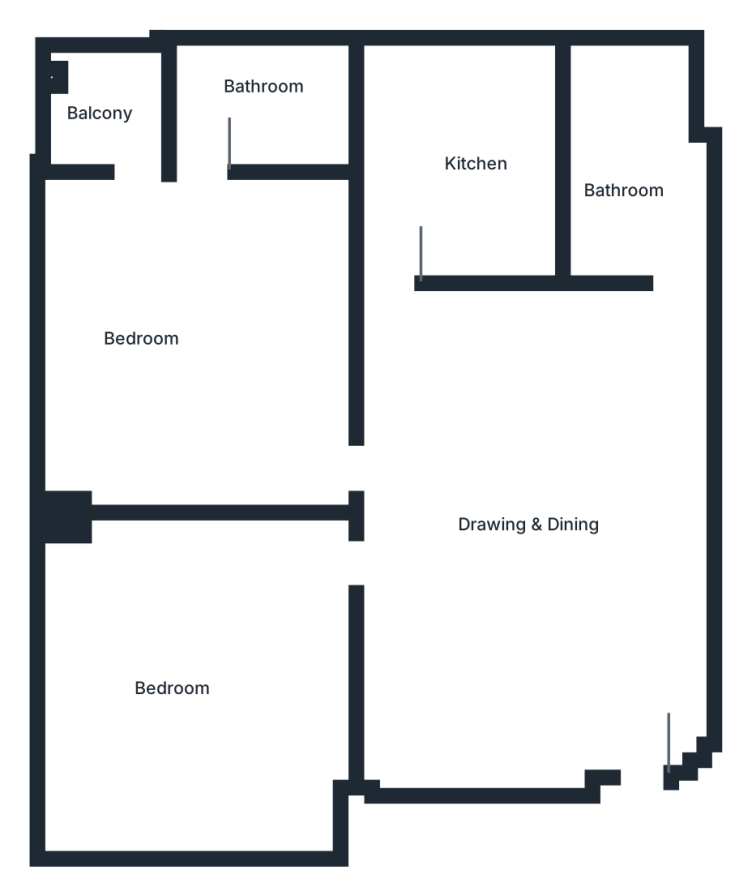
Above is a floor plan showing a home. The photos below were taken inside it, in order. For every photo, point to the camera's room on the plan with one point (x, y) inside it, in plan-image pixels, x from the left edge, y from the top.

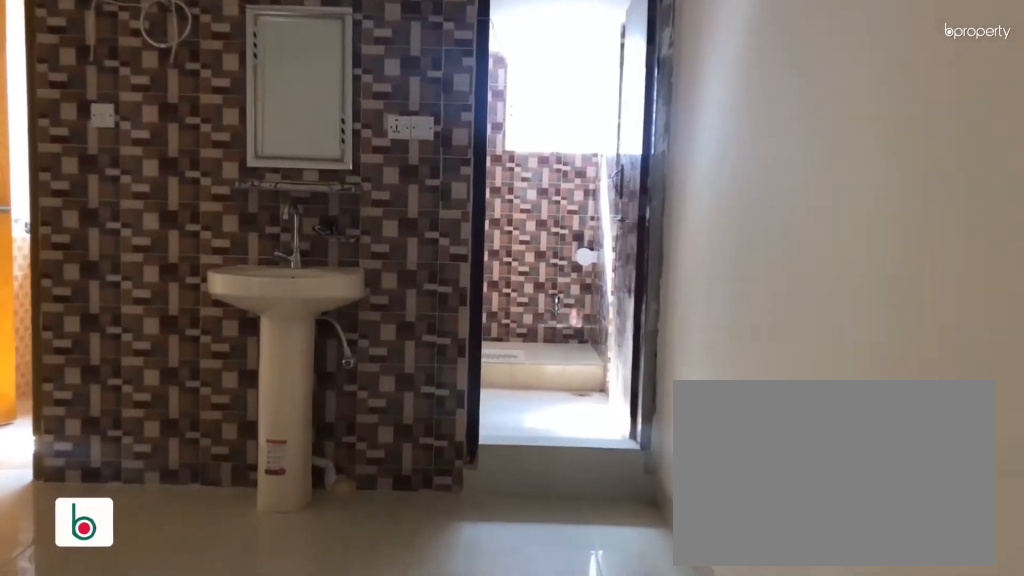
(552, 498)
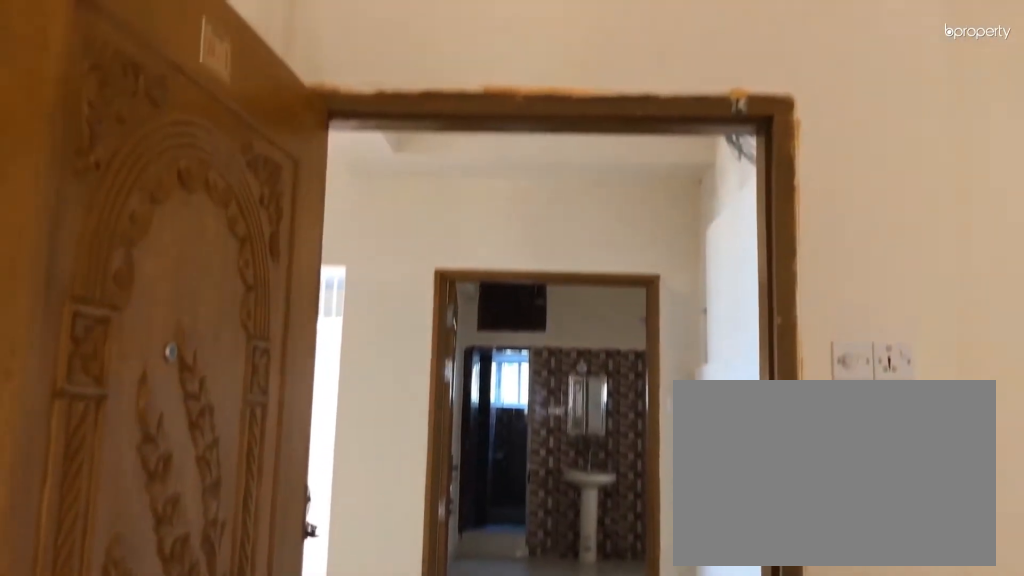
(552, 498)
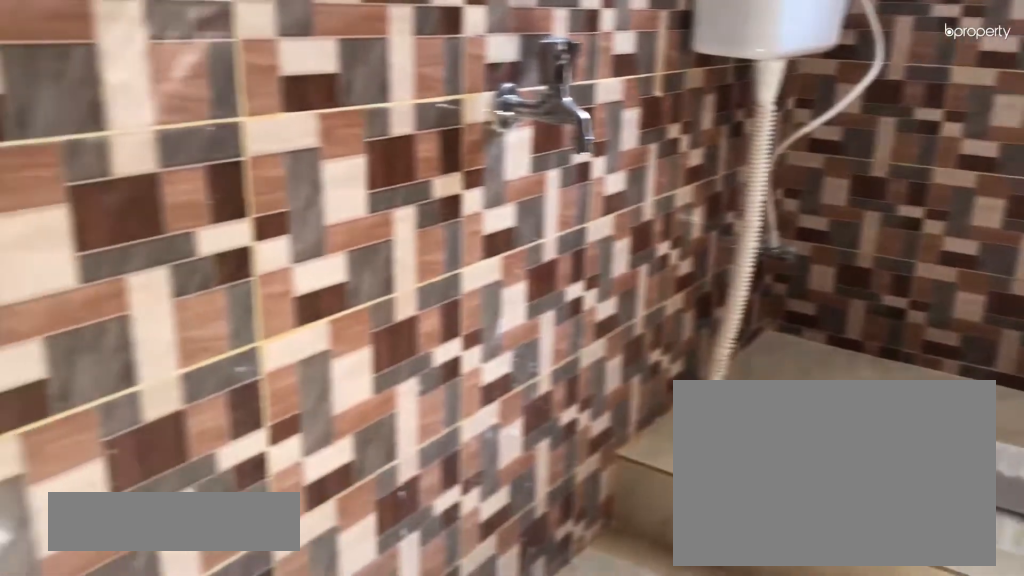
(644, 203)
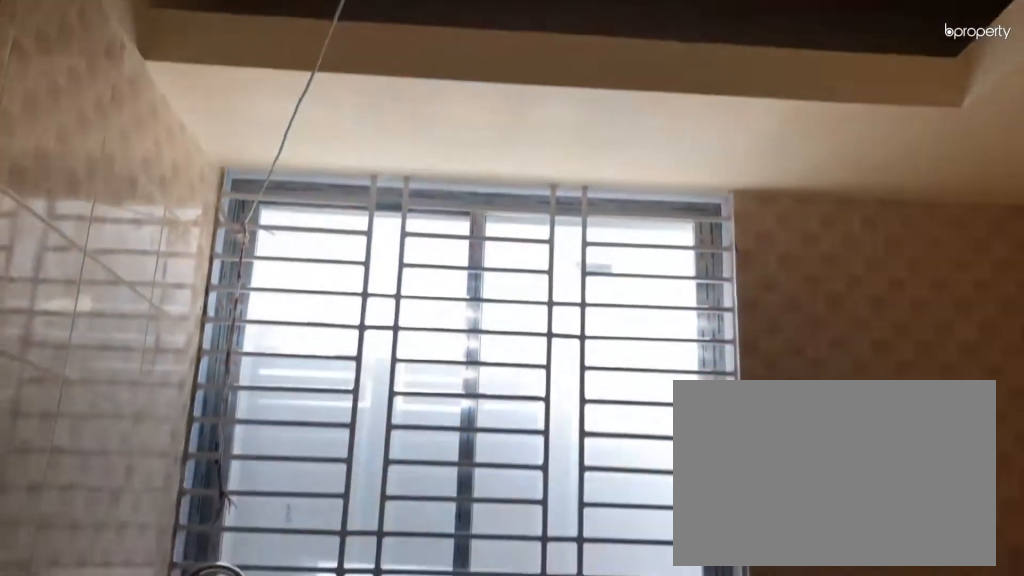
(461, 171)
